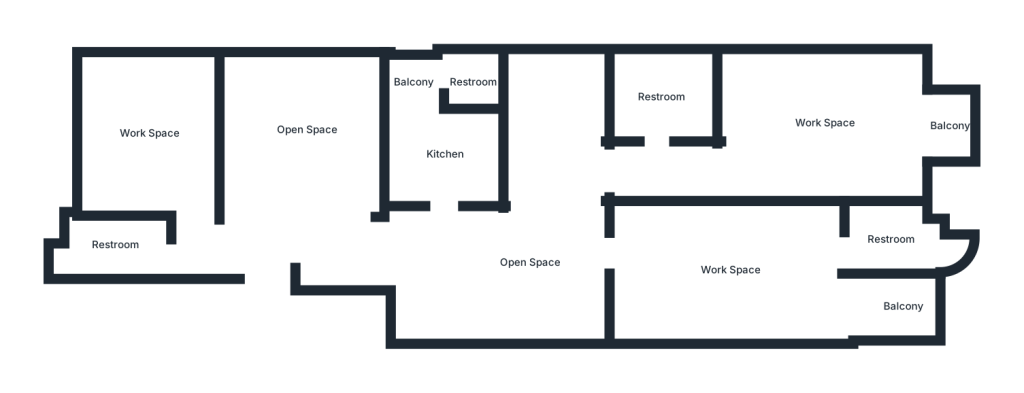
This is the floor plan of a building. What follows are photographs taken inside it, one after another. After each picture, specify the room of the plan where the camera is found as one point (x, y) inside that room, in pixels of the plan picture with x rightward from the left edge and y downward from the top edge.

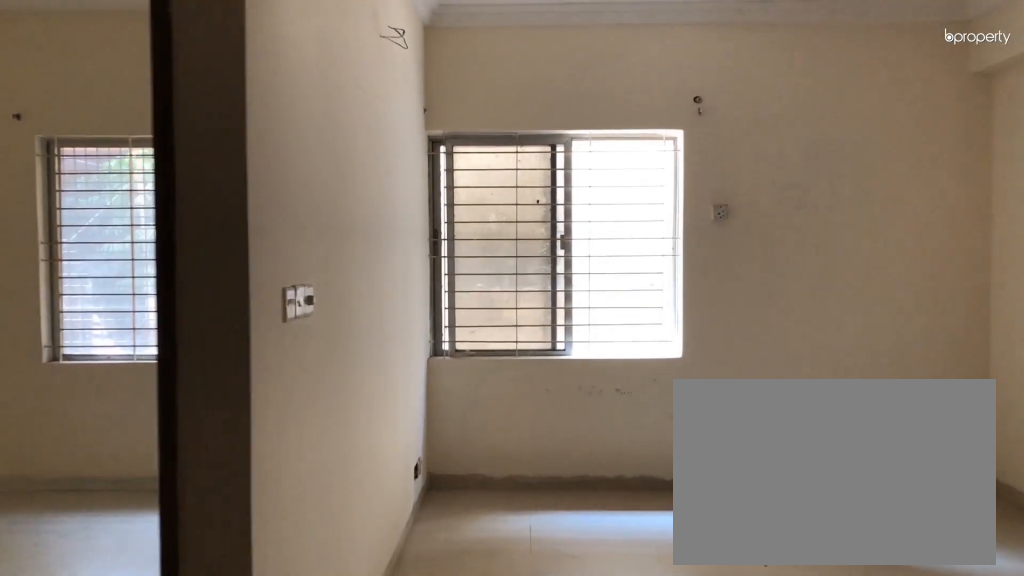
(270, 245)
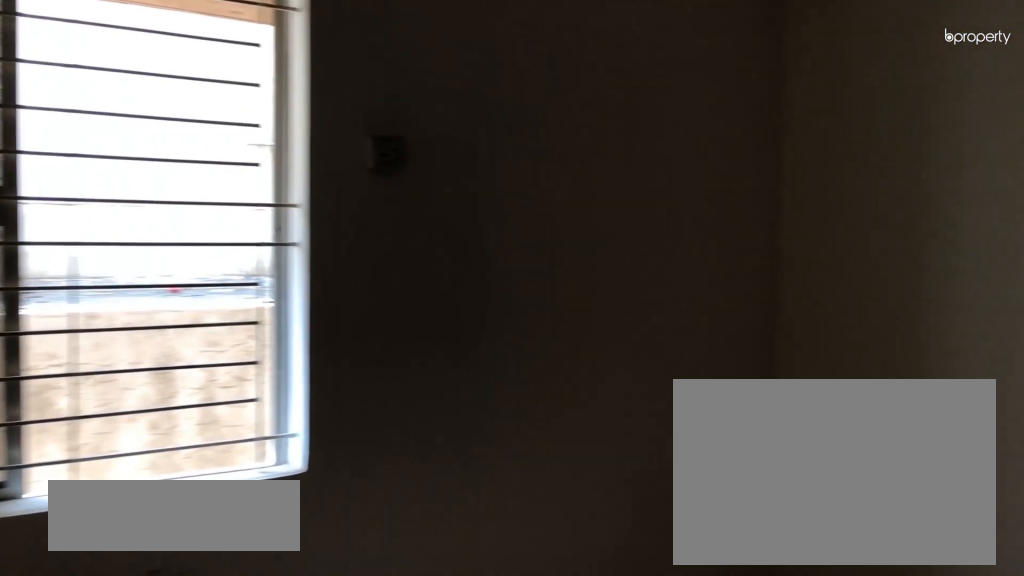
(309, 132)
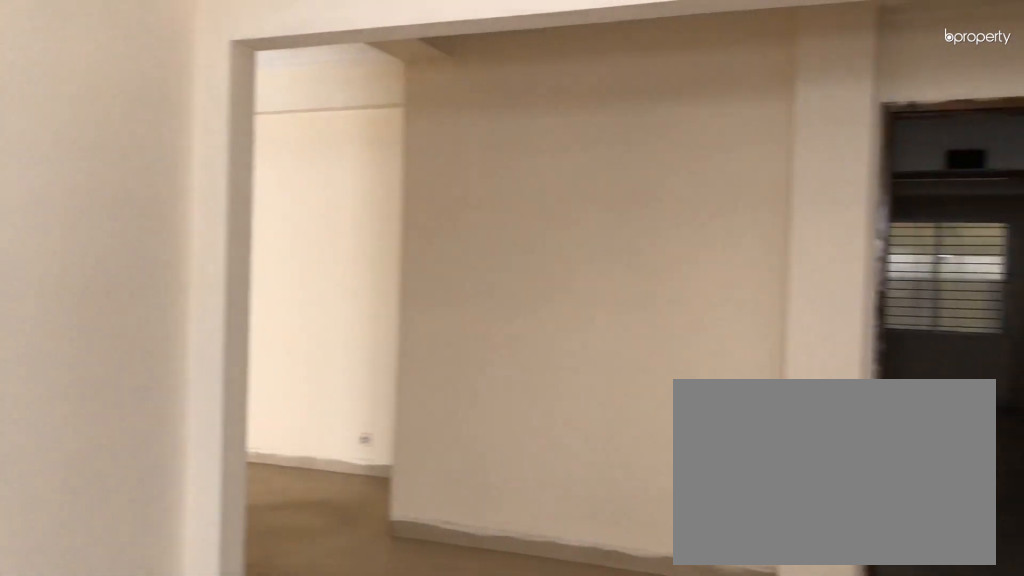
(309, 132)
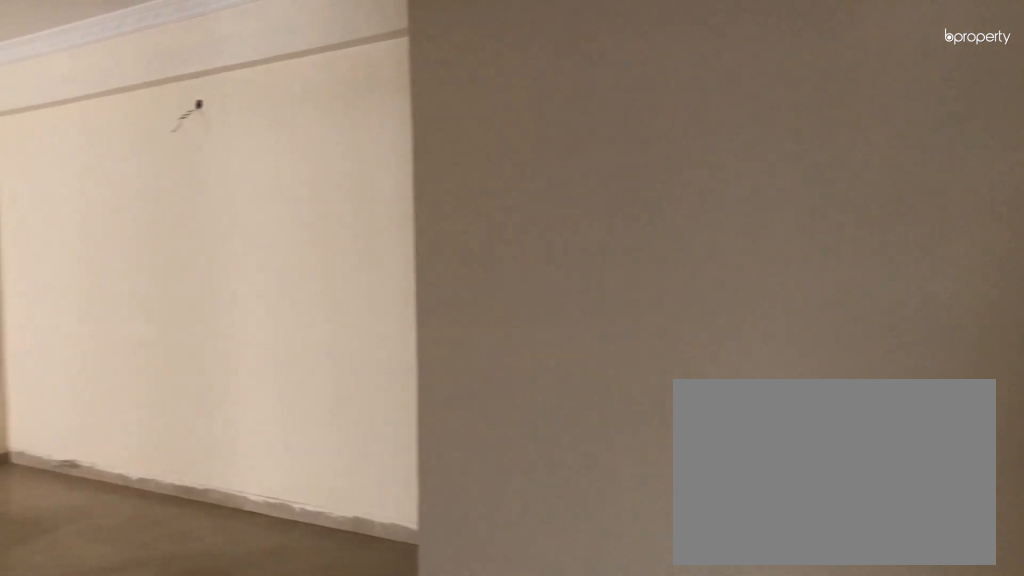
(369, 240)
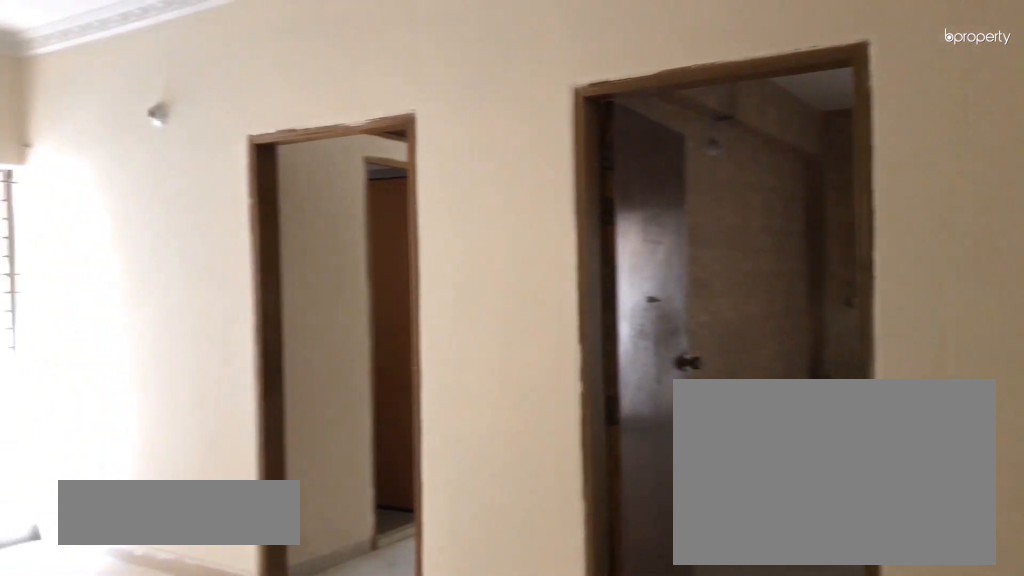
(529, 264)
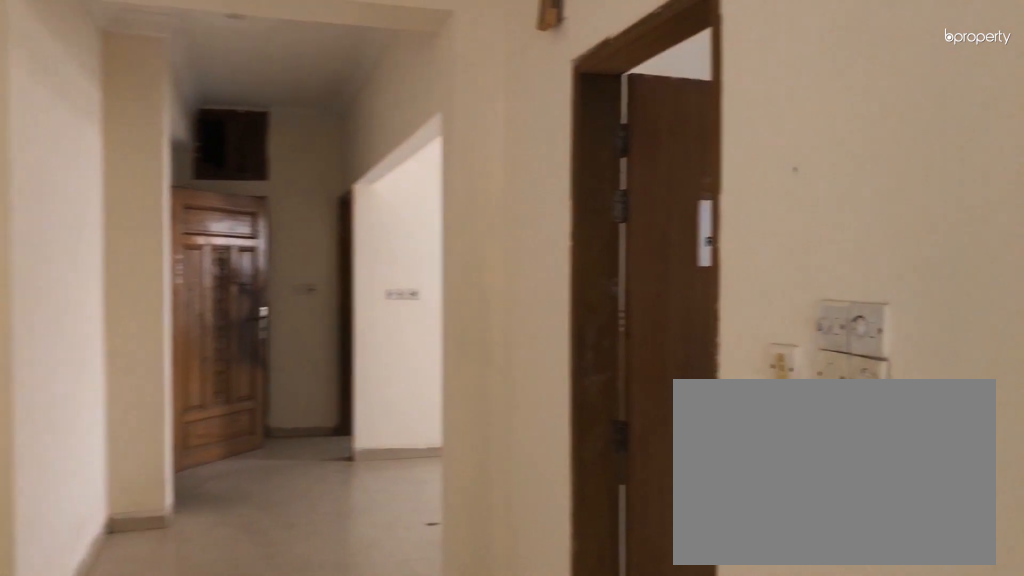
(529, 264)
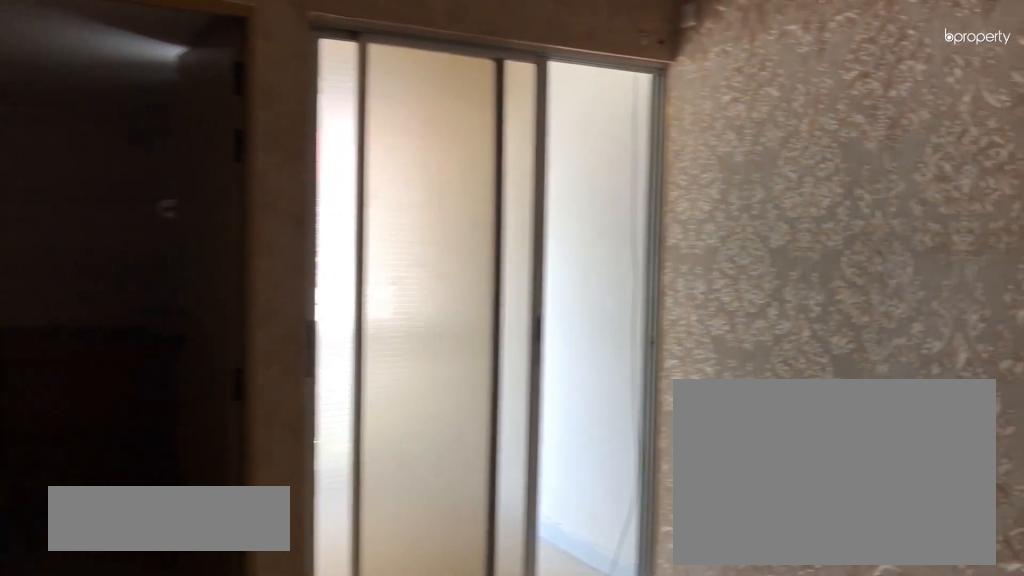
(730, 272)
